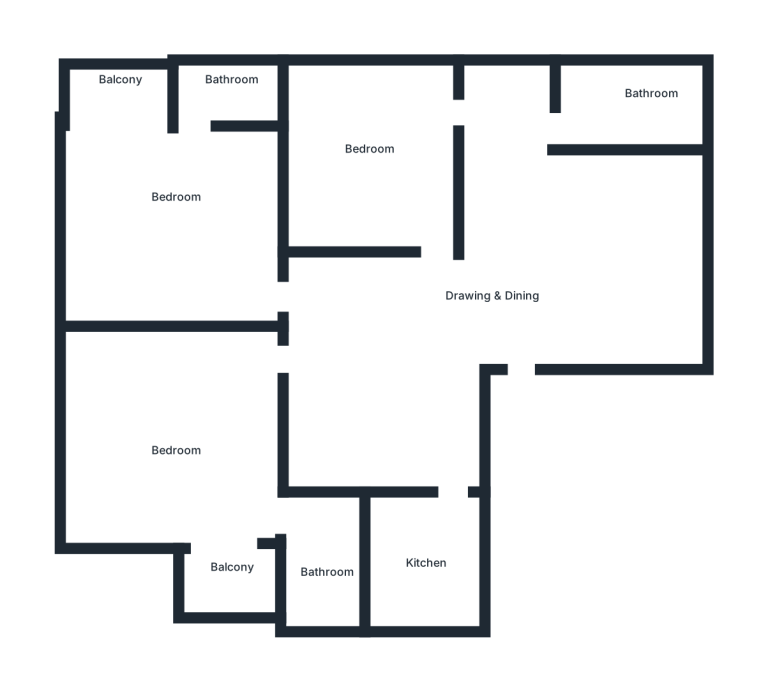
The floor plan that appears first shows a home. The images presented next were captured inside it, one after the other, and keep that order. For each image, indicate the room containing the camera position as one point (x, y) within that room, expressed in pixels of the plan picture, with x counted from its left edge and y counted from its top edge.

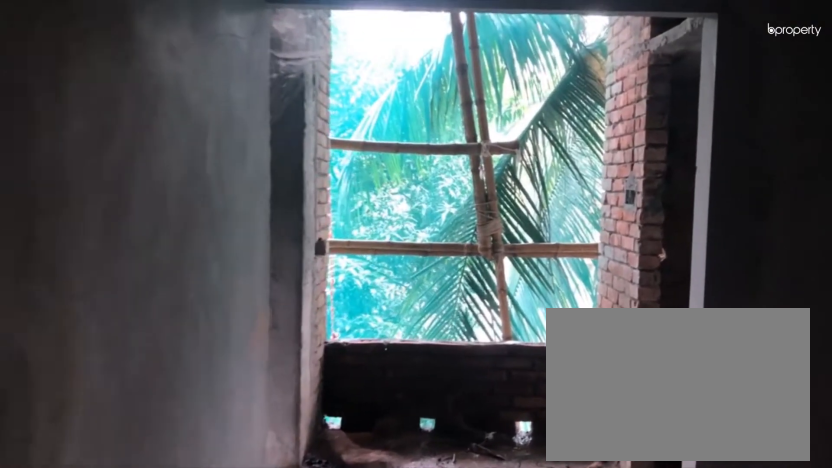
(553, 268)
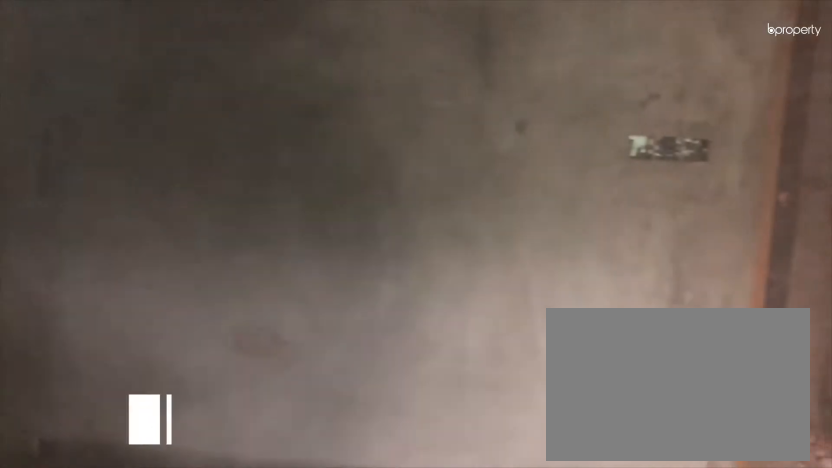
(553, 268)
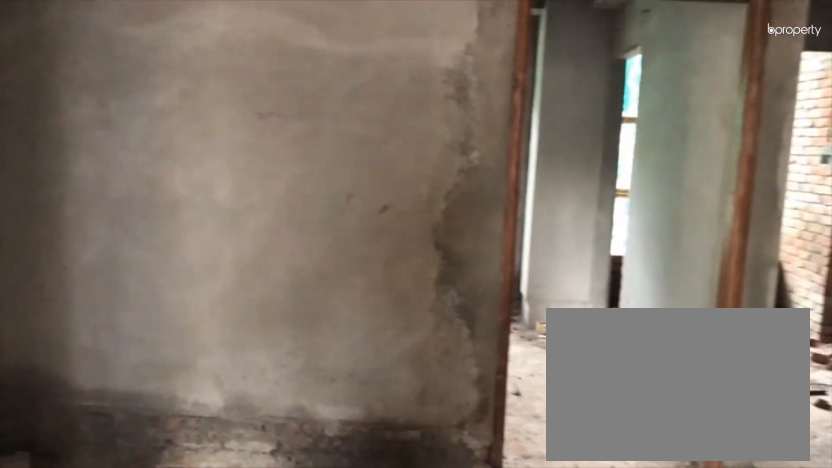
(432, 330)
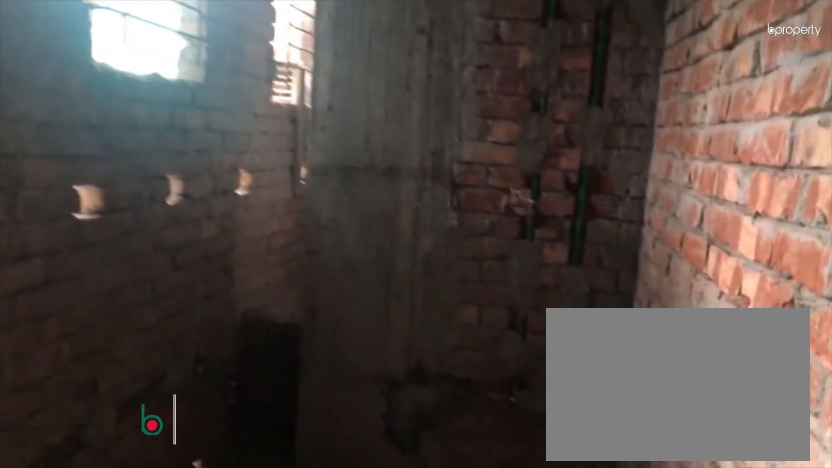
(615, 120)
